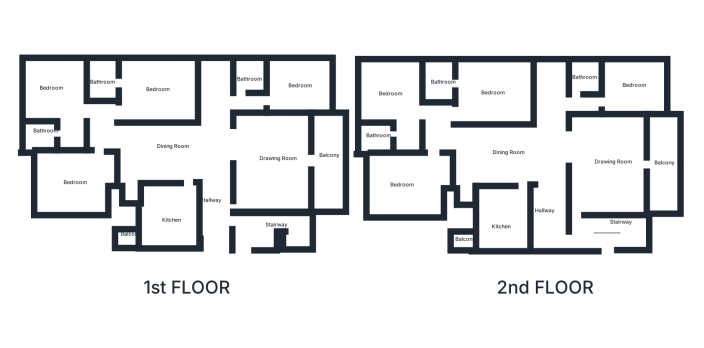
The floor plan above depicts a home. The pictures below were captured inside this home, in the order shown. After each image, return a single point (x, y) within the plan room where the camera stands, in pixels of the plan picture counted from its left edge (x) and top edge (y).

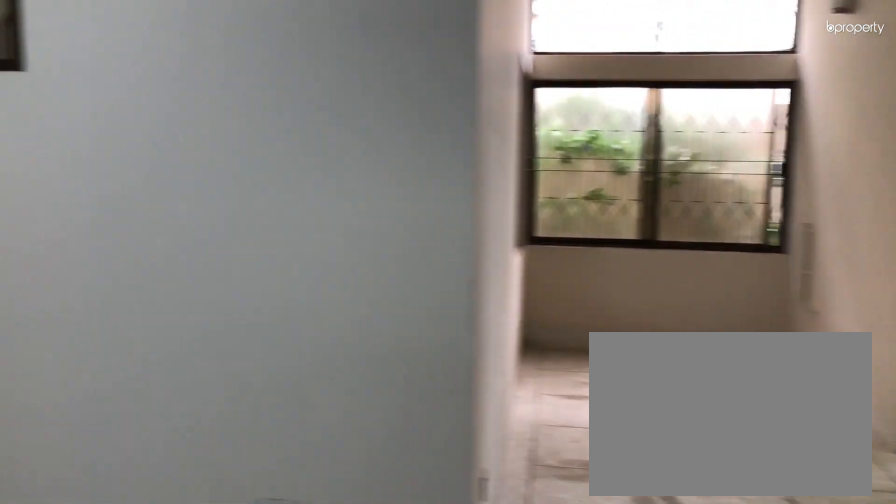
(193, 156)
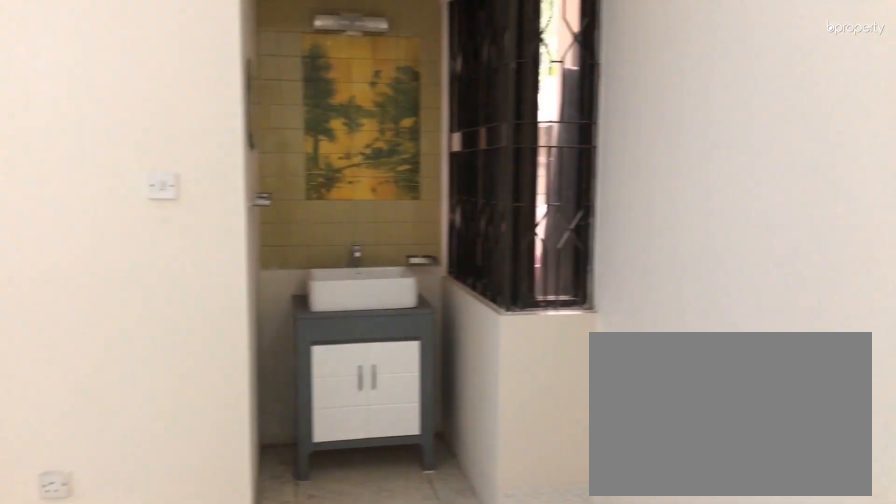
(154, 151)
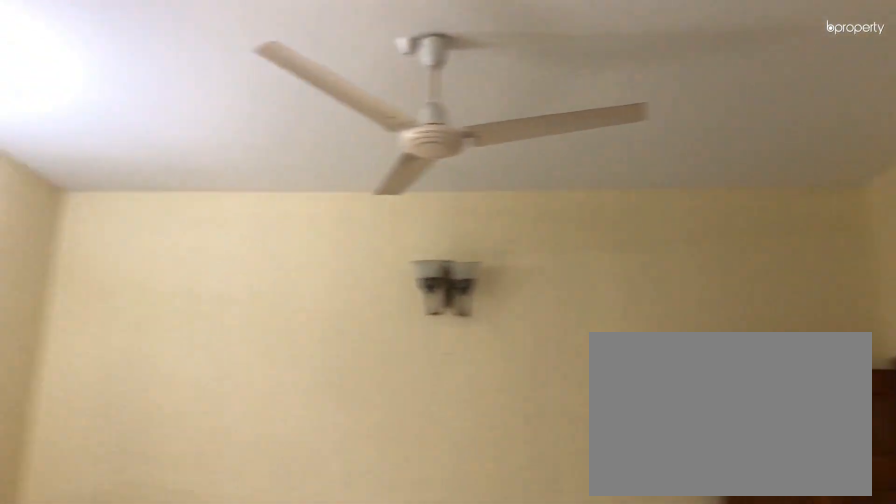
(286, 165)
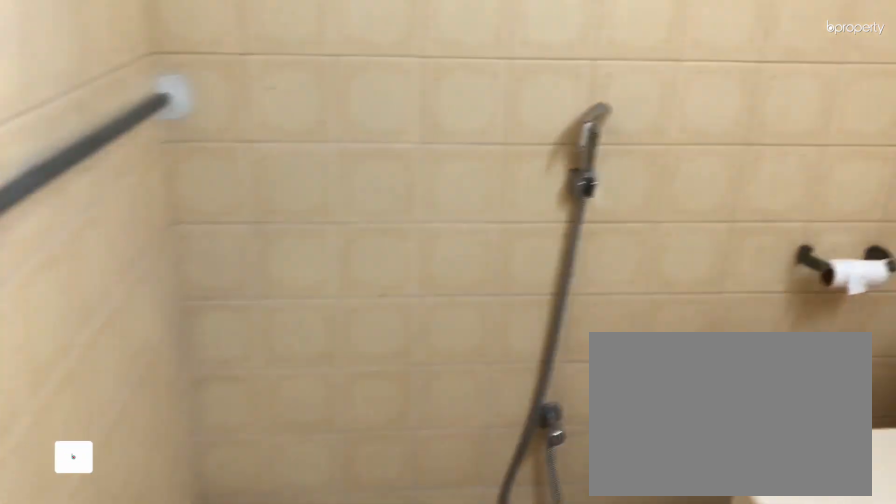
(250, 73)
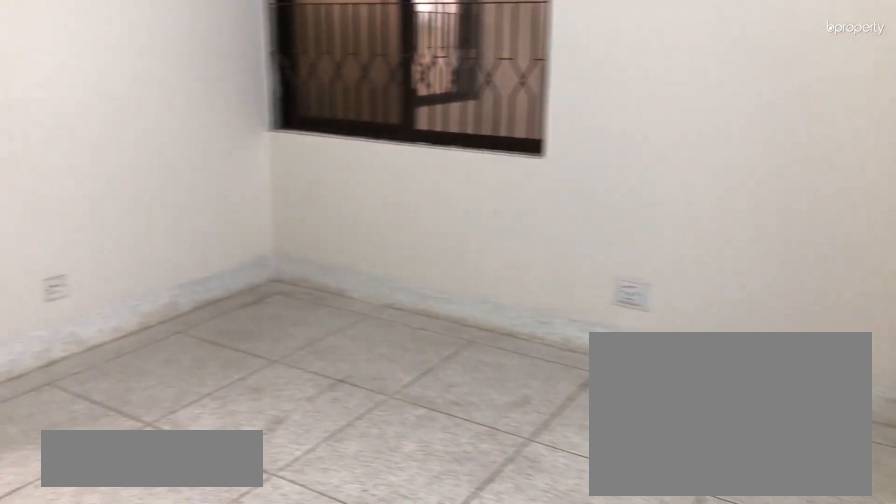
(151, 84)
